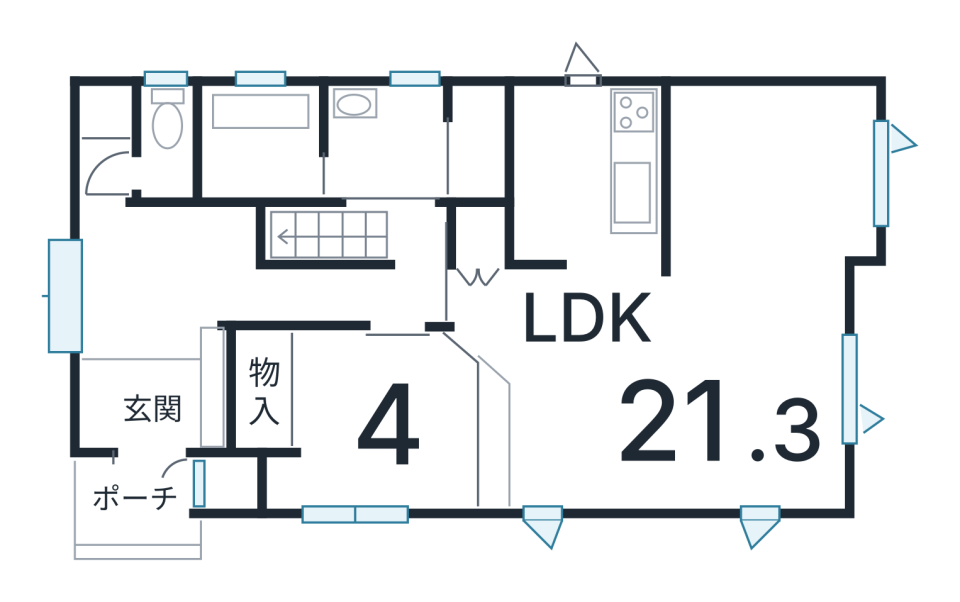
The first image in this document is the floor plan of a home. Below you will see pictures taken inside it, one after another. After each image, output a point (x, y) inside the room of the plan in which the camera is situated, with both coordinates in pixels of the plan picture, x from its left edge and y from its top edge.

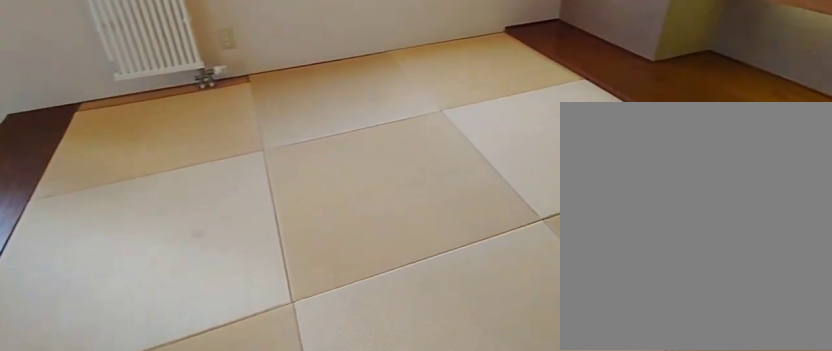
(382, 431)
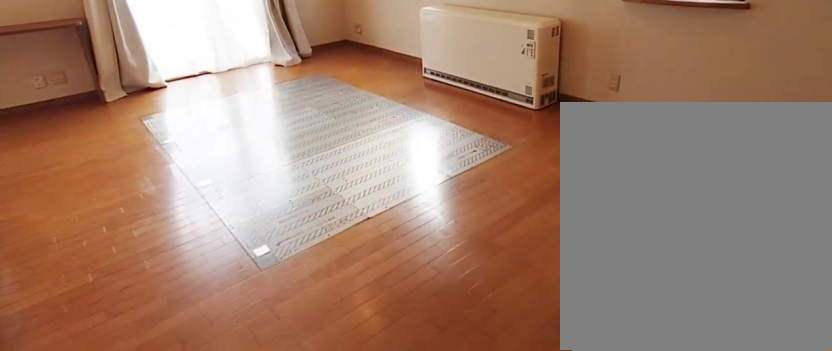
(667, 405)
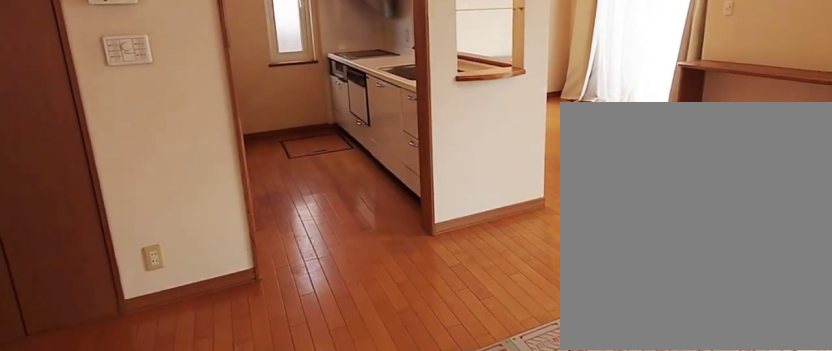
(667, 405)
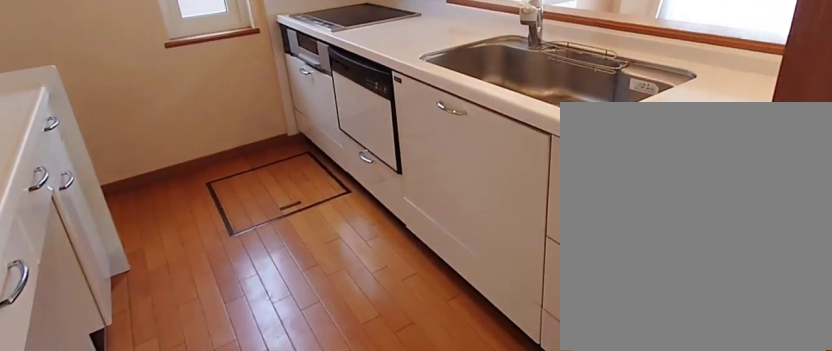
(589, 191)
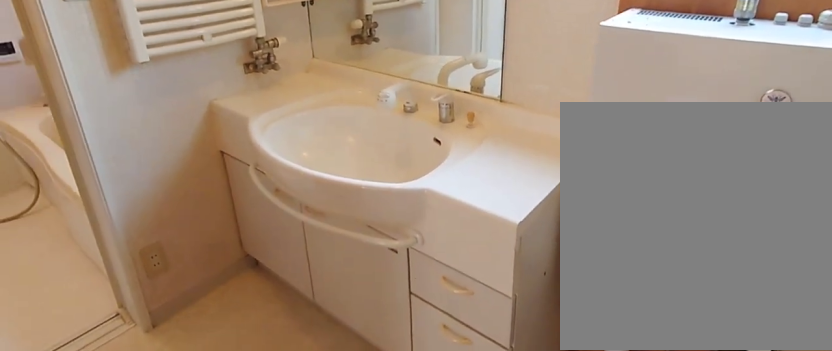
(408, 142)
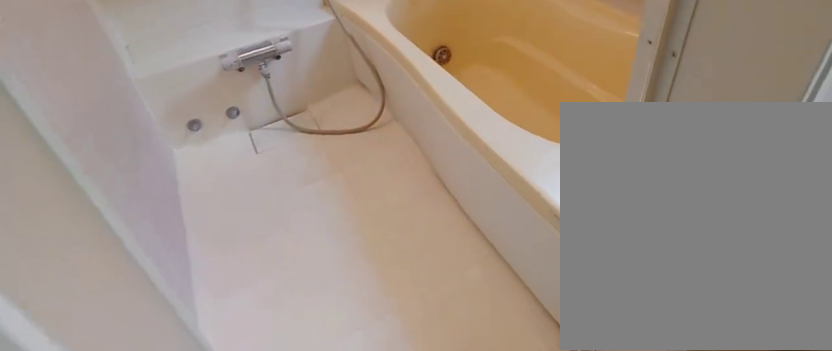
(255, 143)
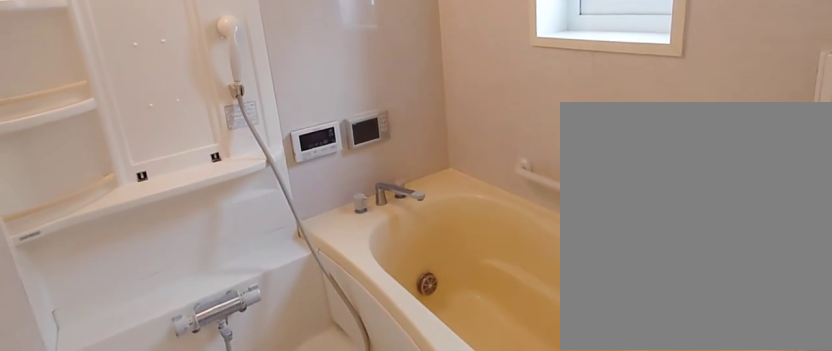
(255, 143)
